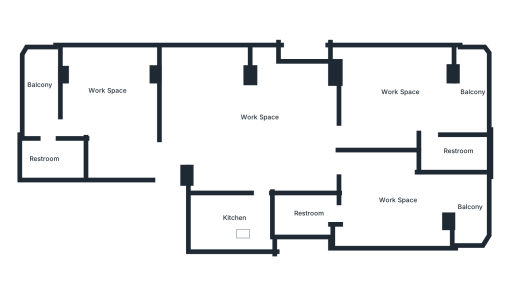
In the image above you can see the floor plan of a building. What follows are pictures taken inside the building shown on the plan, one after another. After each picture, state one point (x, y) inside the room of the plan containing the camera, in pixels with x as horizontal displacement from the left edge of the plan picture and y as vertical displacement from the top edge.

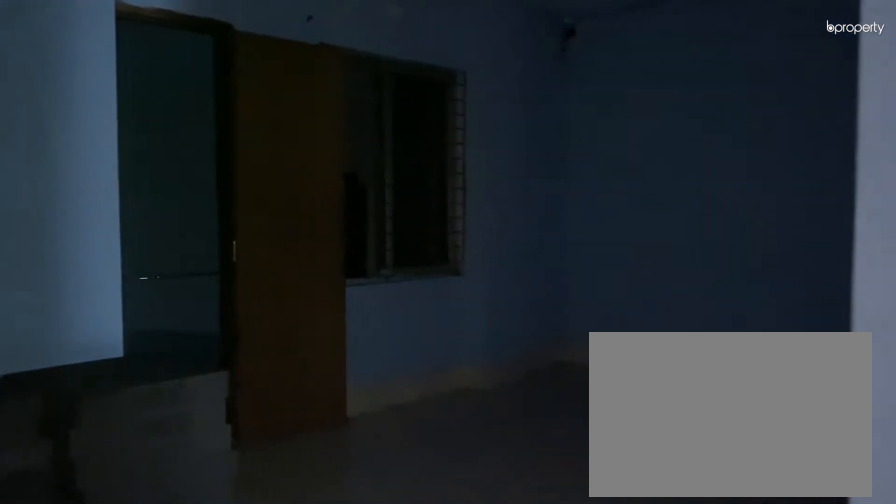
(166, 165)
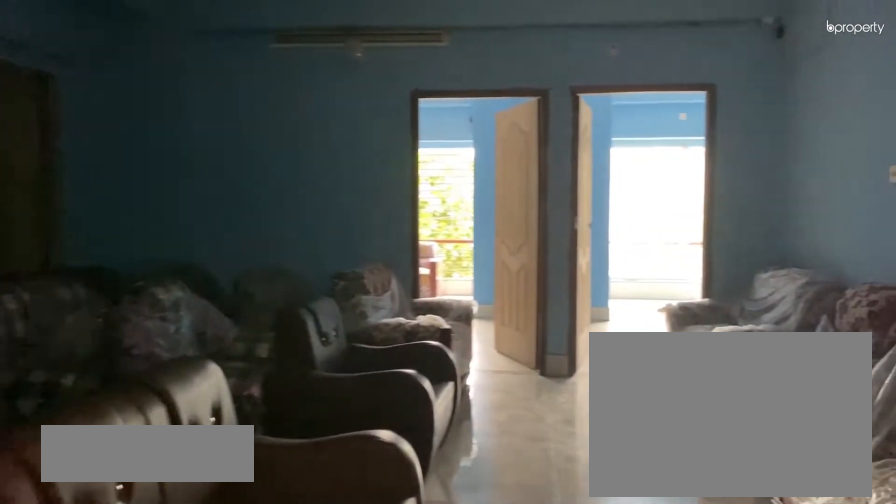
(252, 143)
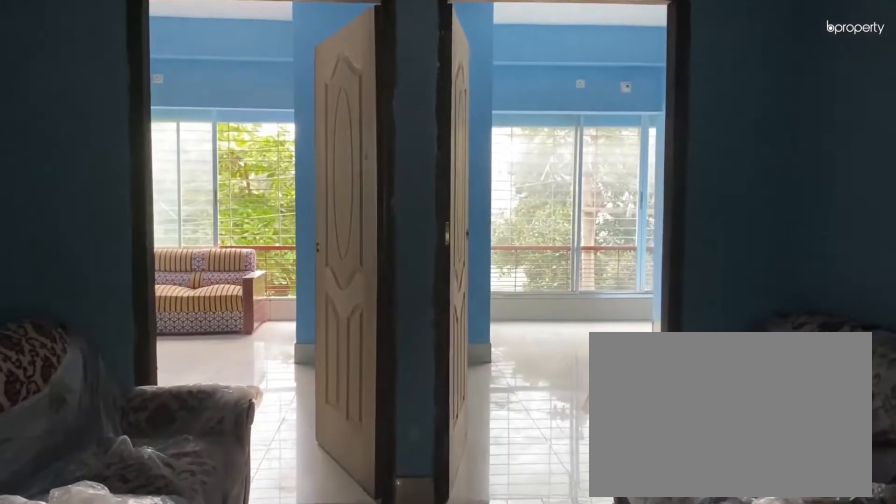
(252, 143)
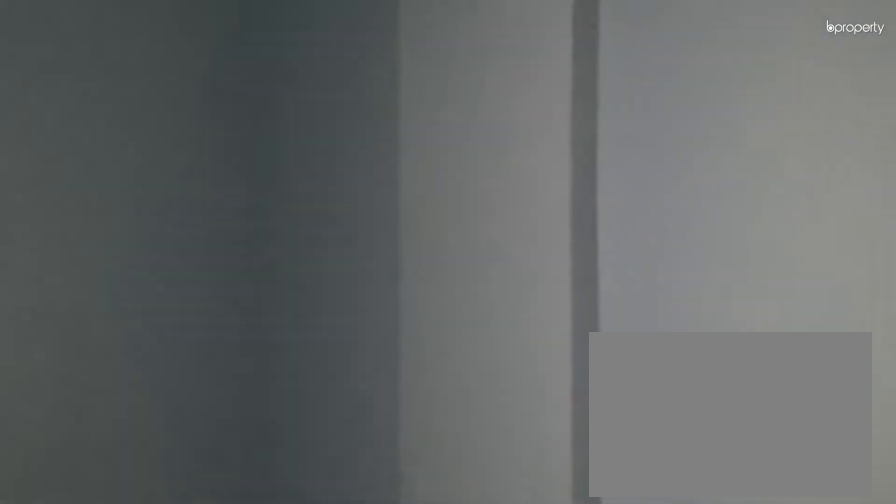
(109, 104)
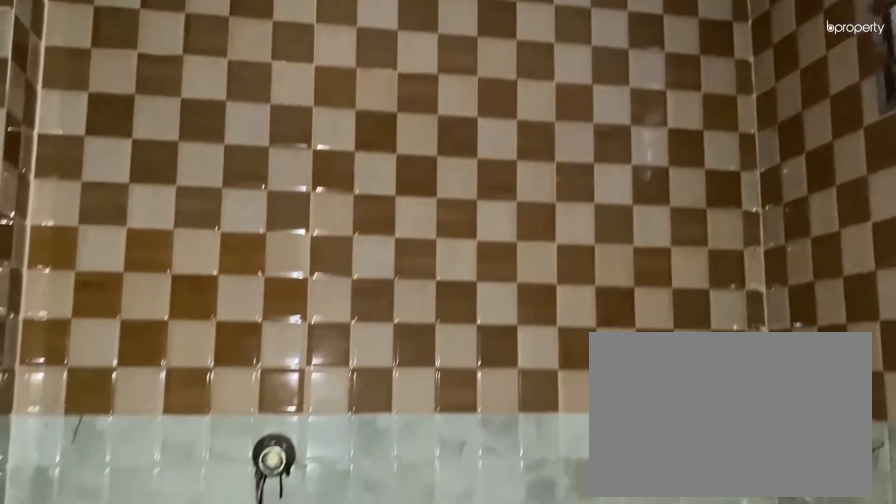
(50, 154)
